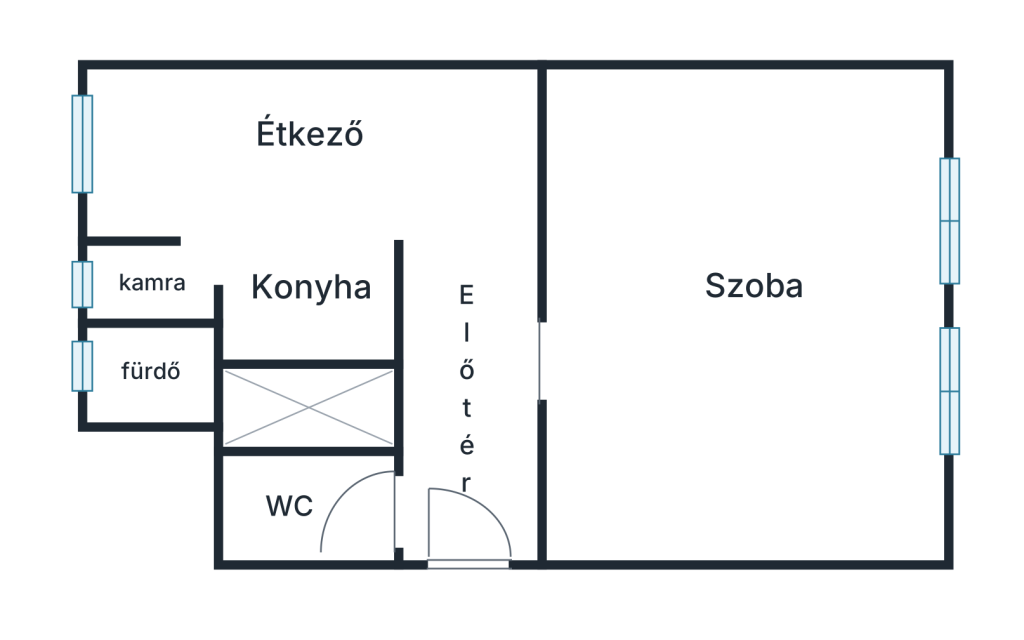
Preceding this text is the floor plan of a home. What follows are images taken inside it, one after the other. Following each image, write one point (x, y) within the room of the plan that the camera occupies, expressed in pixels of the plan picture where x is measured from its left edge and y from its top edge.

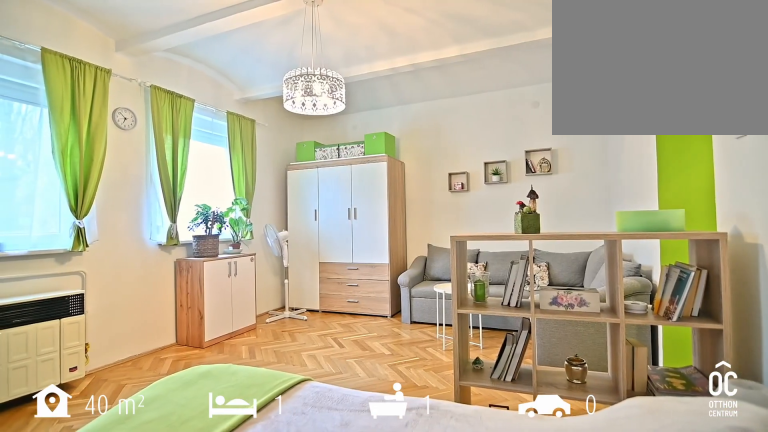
(749, 319)
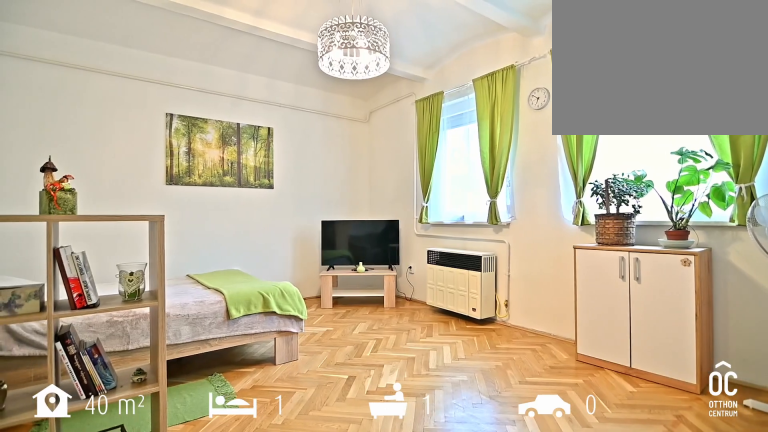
(749, 319)
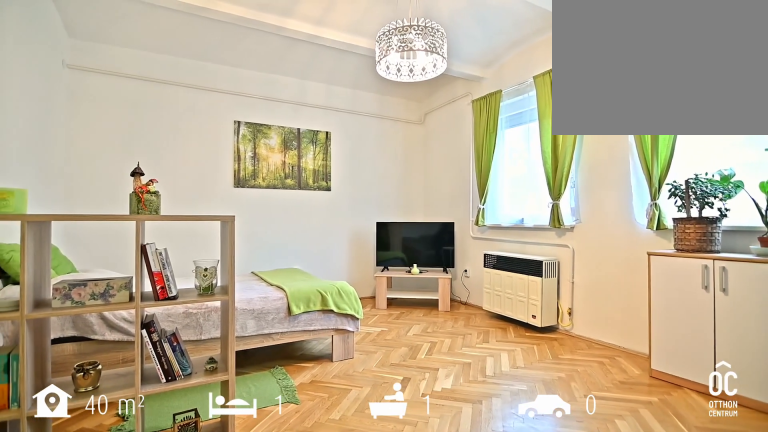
(749, 319)
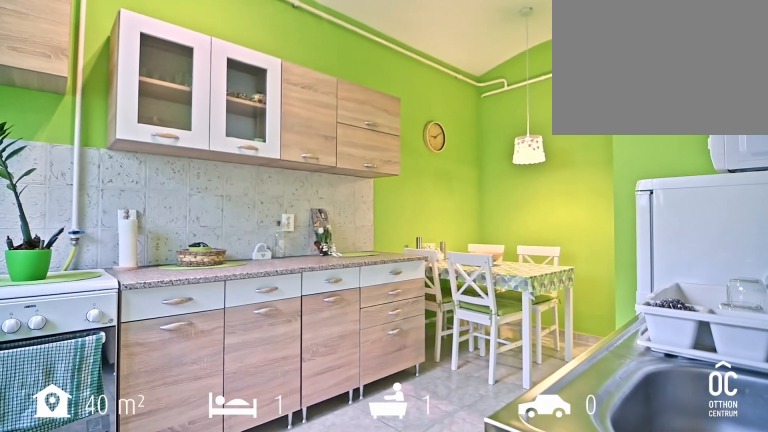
(310, 283)
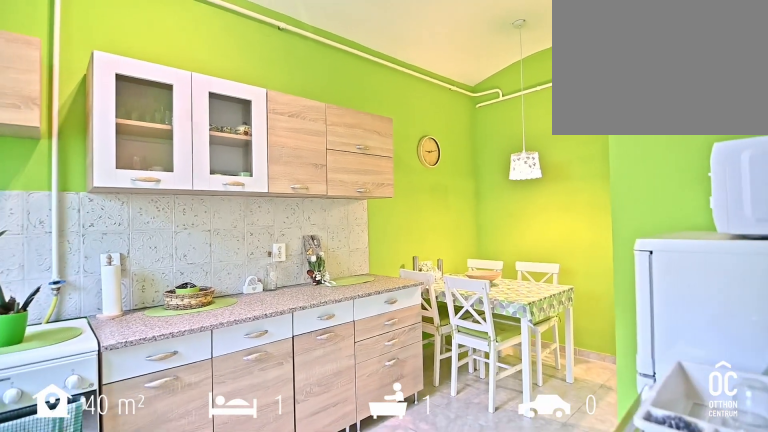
(310, 282)
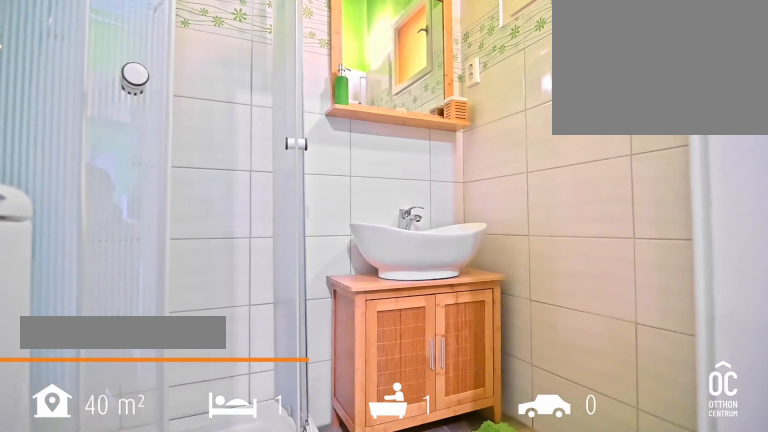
(153, 370)
